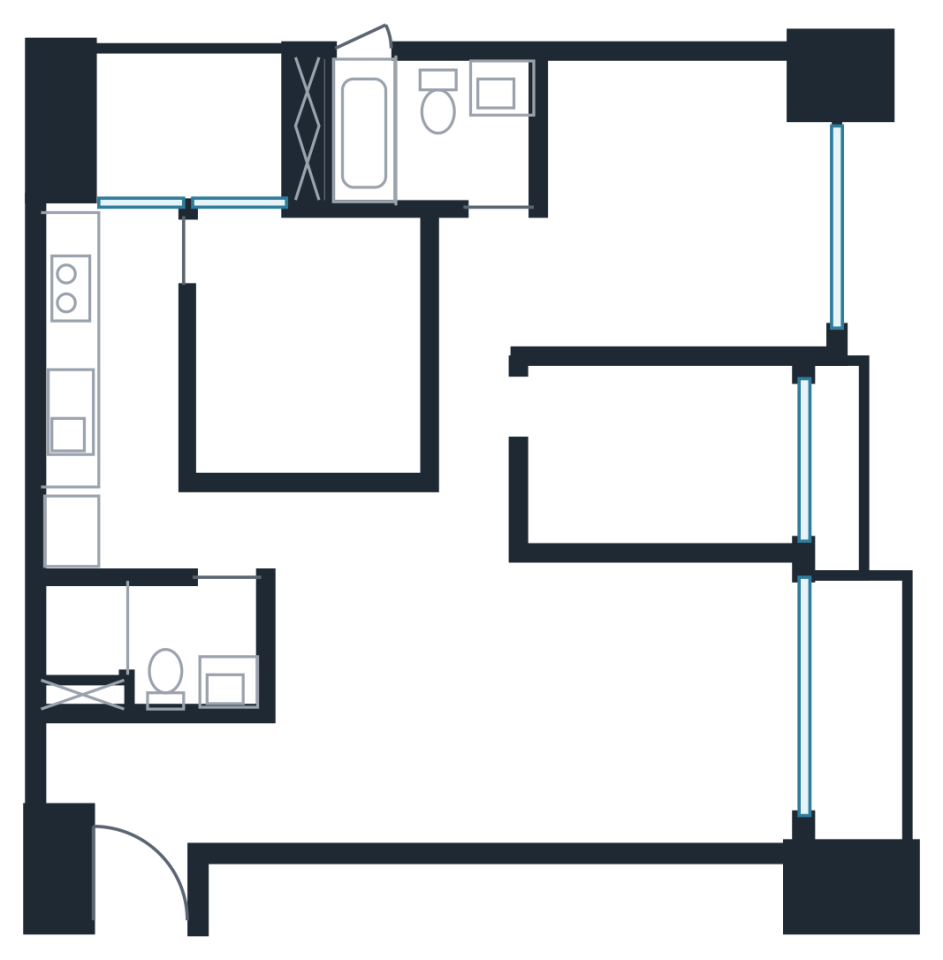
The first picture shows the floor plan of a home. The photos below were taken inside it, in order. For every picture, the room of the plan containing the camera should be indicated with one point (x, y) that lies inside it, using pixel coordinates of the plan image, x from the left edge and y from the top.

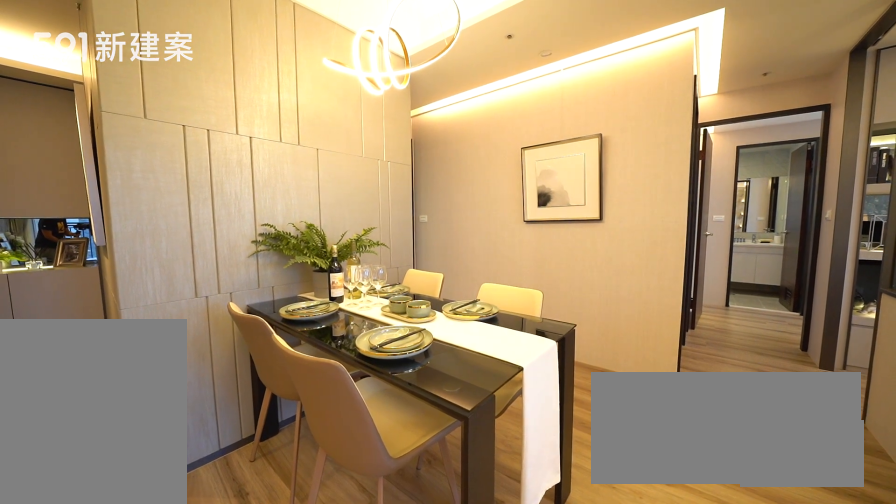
(377, 643)
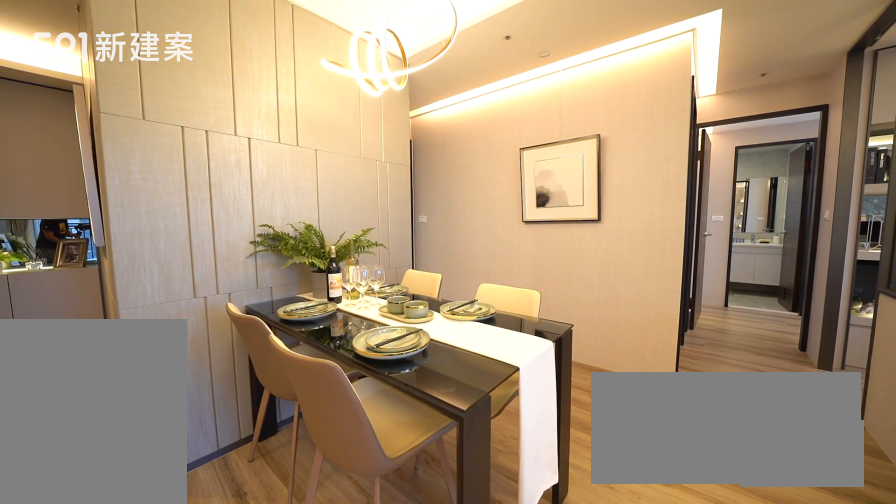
(377, 643)
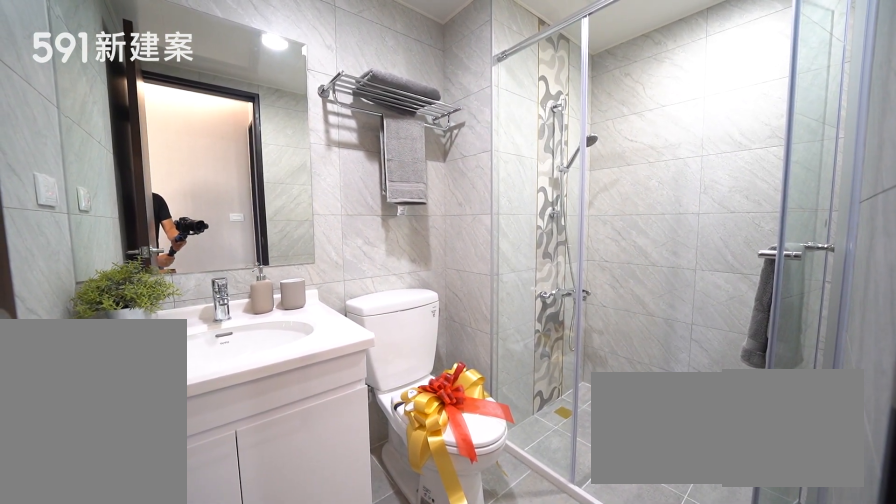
(145, 647)
